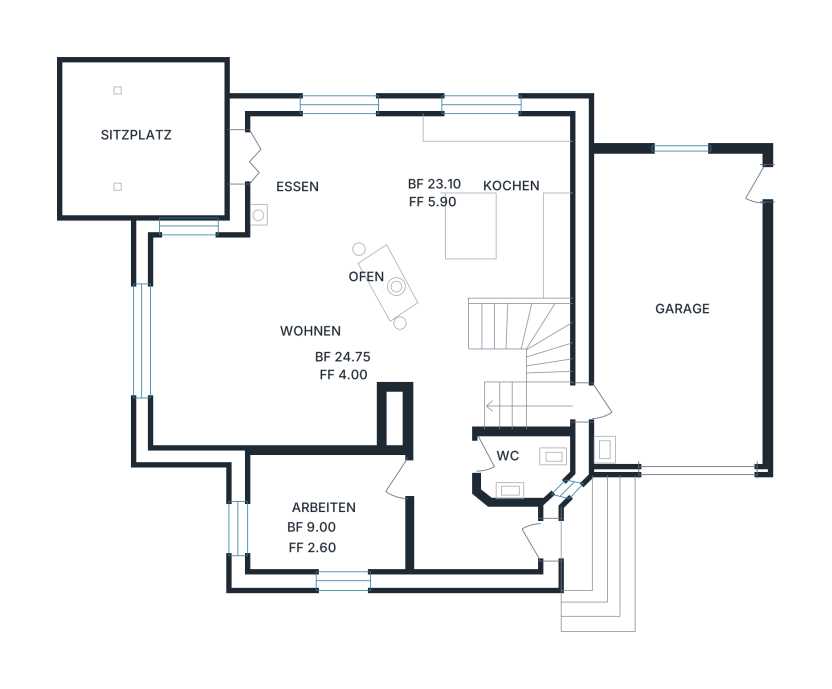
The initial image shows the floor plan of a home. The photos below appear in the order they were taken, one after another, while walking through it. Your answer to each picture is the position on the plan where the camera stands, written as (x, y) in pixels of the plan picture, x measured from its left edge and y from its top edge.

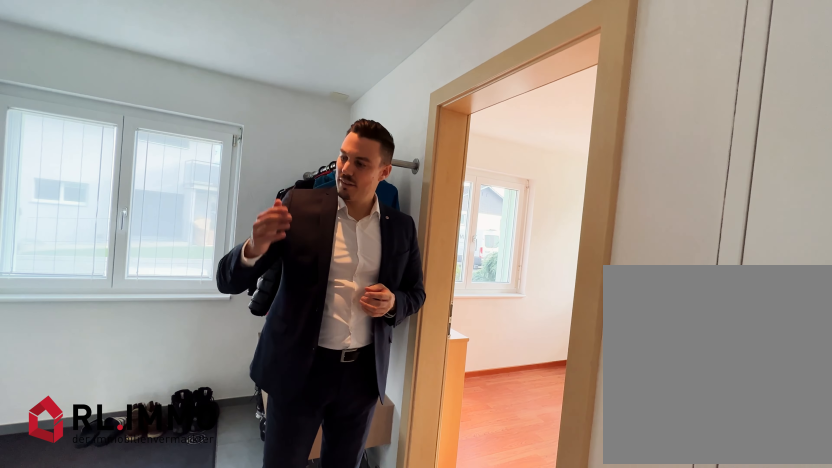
(446, 558)
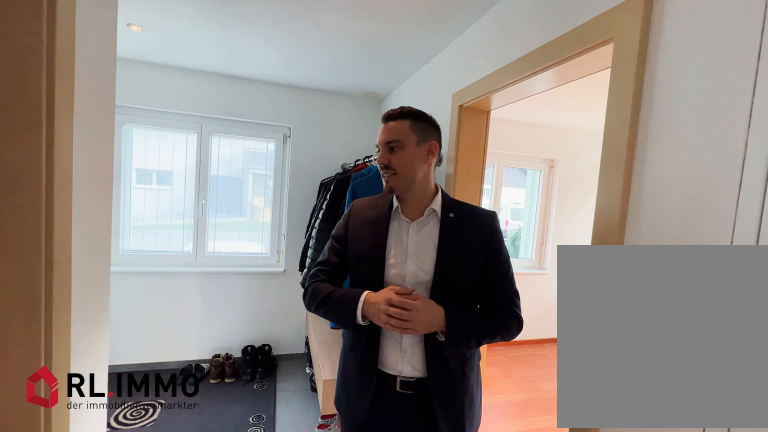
(446, 558)
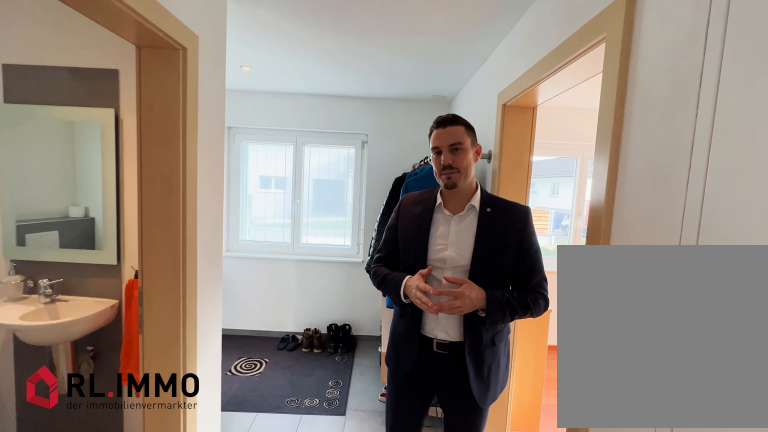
(446, 494)
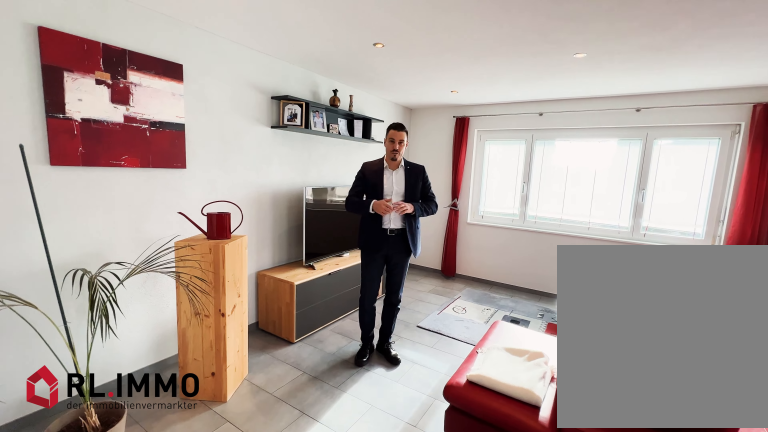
(339, 398)
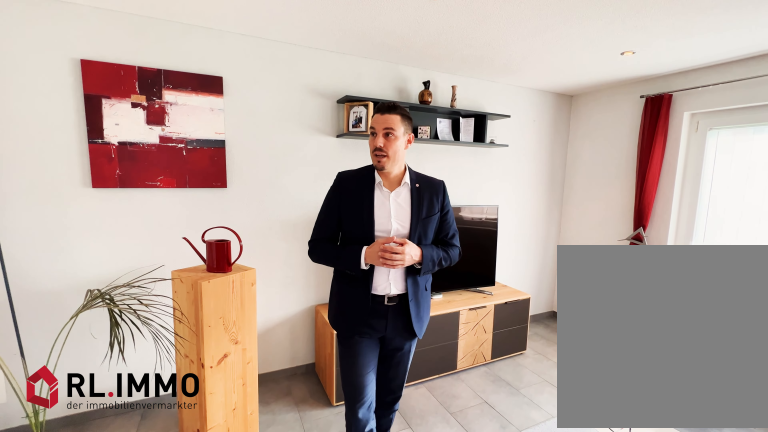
(339, 398)
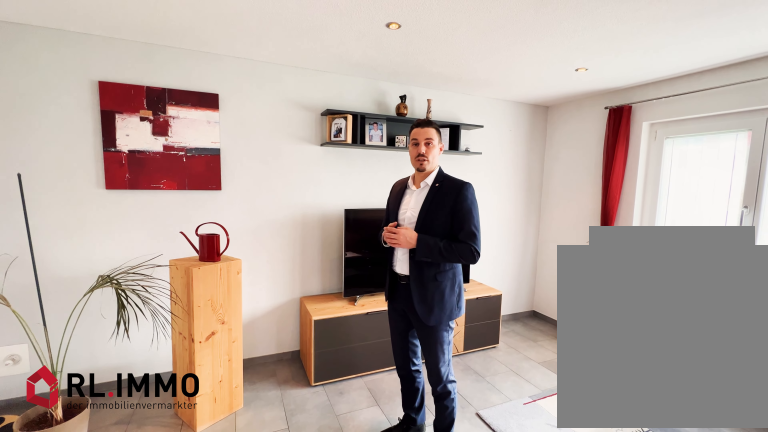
(339, 394)
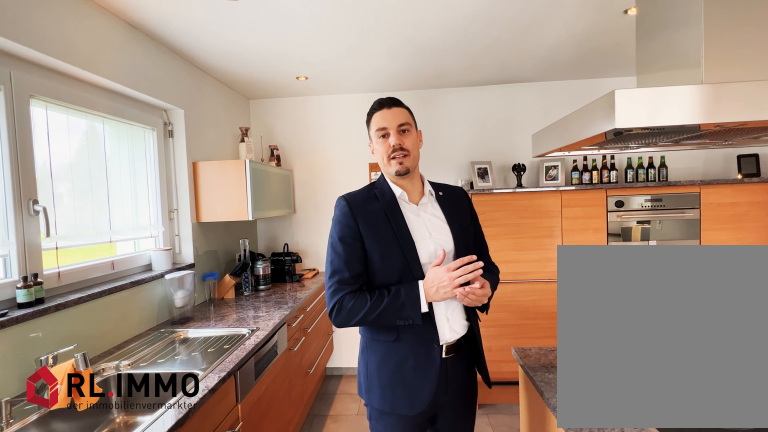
(507, 234)
